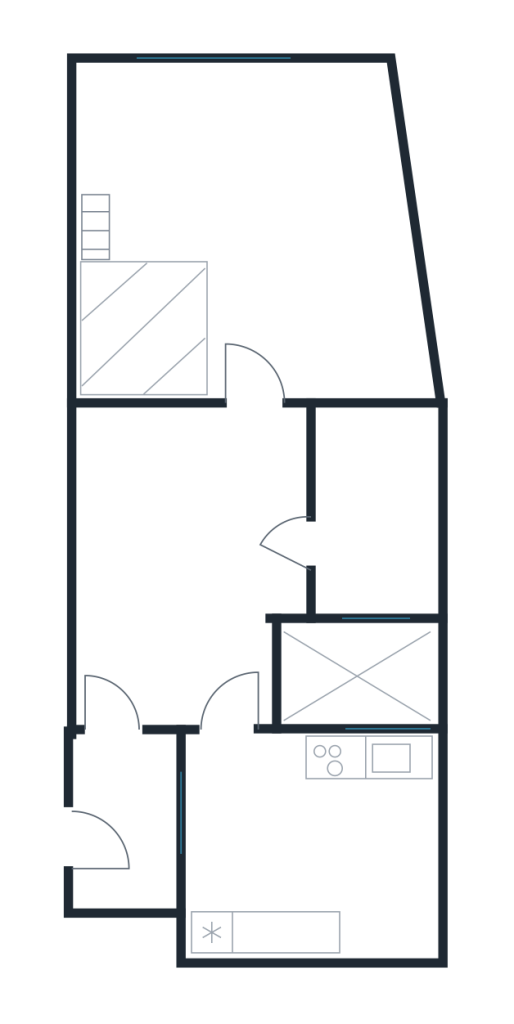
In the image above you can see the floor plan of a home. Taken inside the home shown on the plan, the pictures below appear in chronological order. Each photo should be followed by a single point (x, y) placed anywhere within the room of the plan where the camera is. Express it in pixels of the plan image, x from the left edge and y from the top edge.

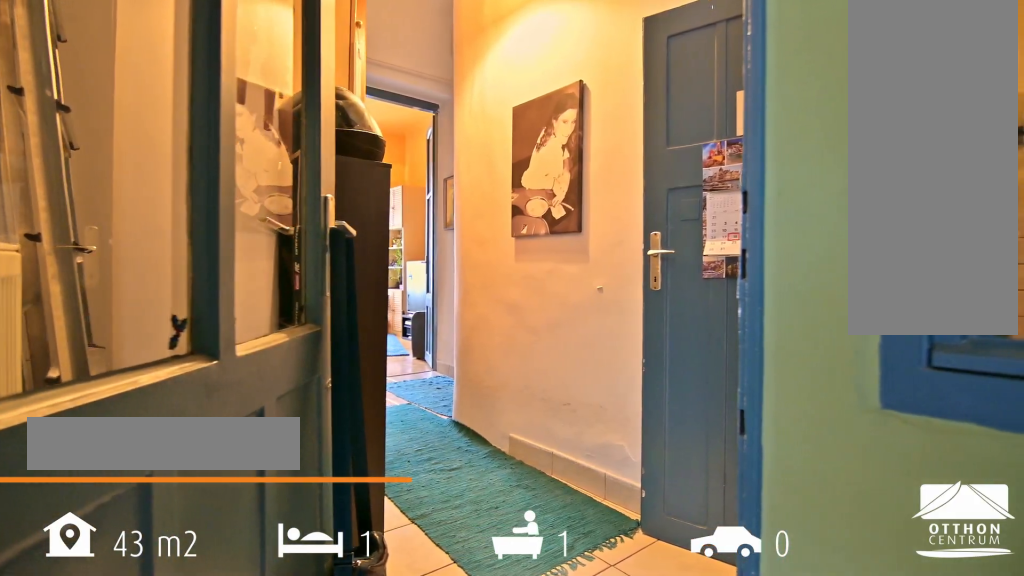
(179, 558)
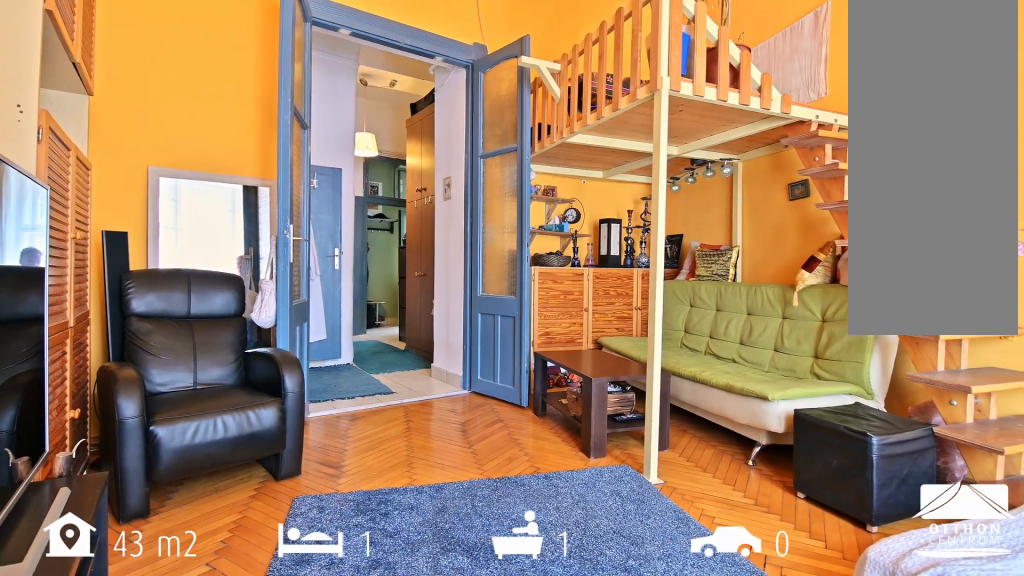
(258, 231)
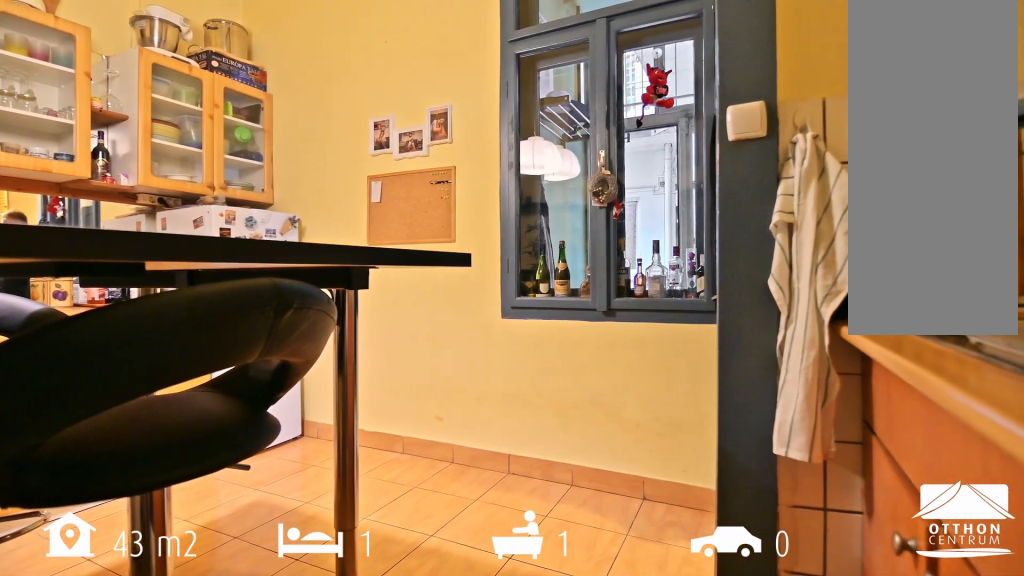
(304, 847)
